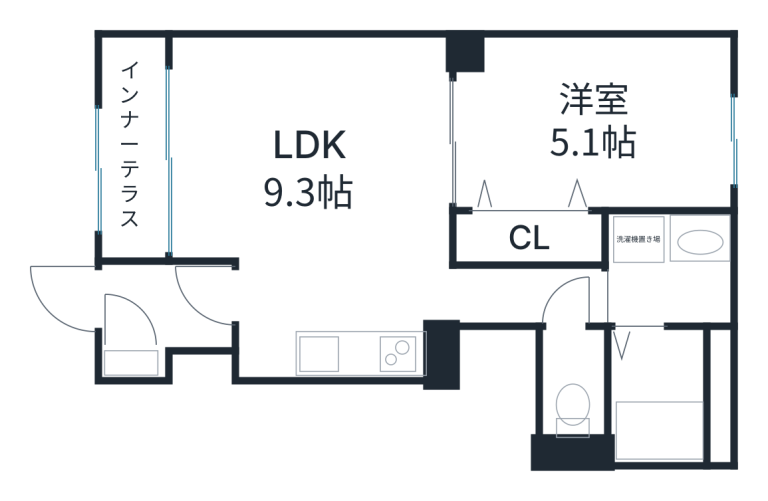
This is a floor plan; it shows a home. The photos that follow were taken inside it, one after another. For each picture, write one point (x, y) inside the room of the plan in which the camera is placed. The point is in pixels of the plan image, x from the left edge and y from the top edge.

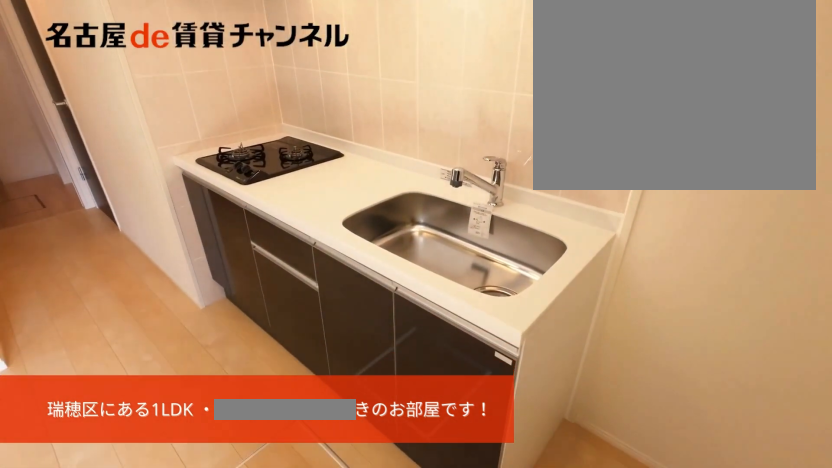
(372, 352)
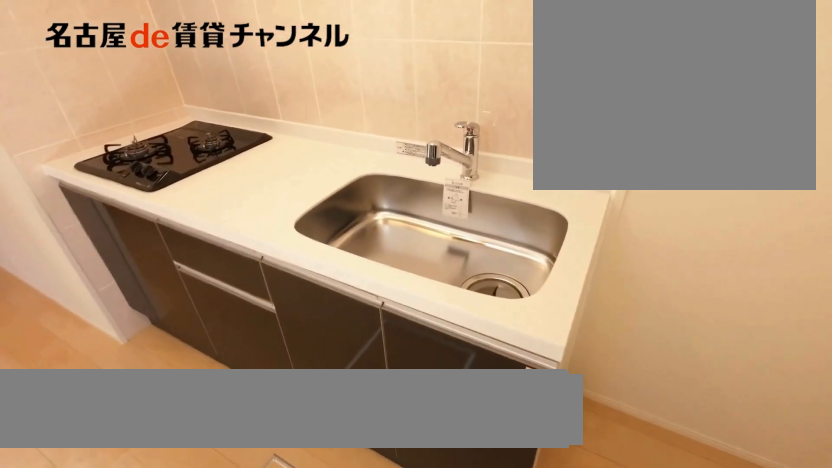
(372, 352)
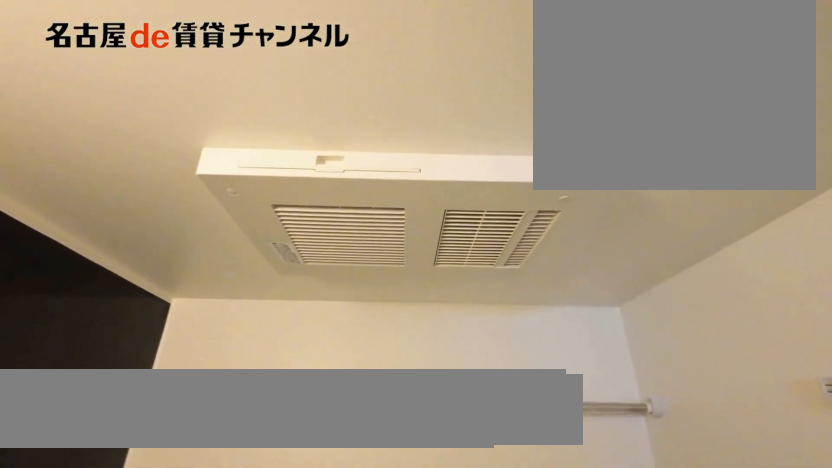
(667, 393)
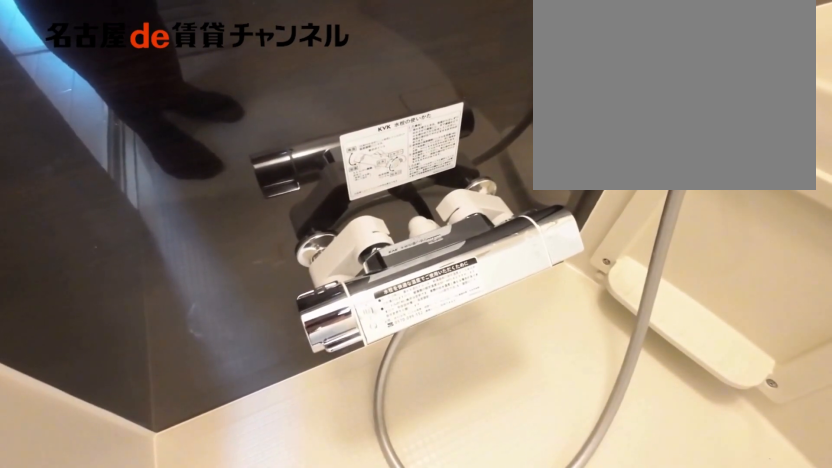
(667, 393)
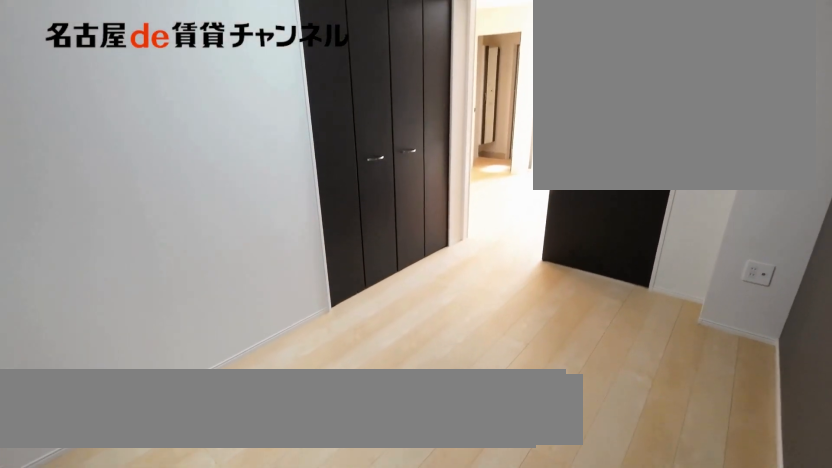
(589, 123)
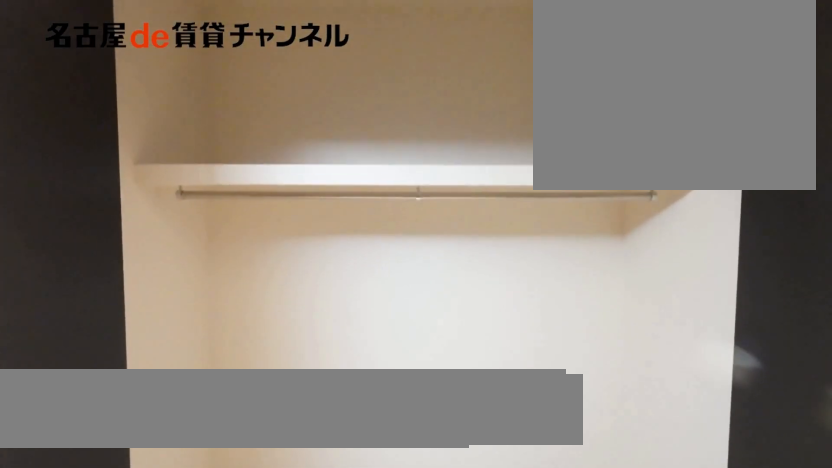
(529, 239)
